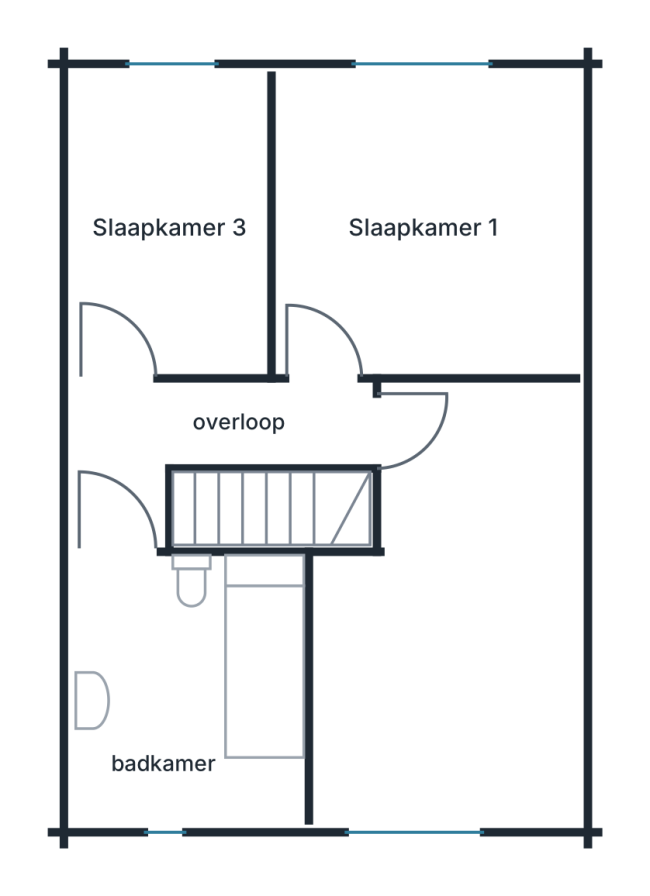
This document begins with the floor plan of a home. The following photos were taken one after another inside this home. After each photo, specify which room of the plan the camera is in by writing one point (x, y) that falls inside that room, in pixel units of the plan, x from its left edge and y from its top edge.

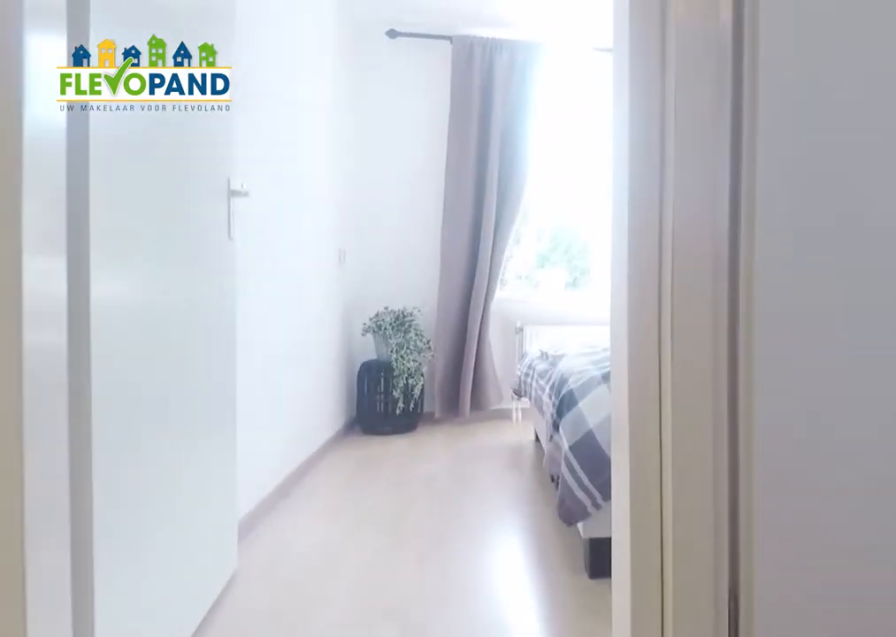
(198, 446)
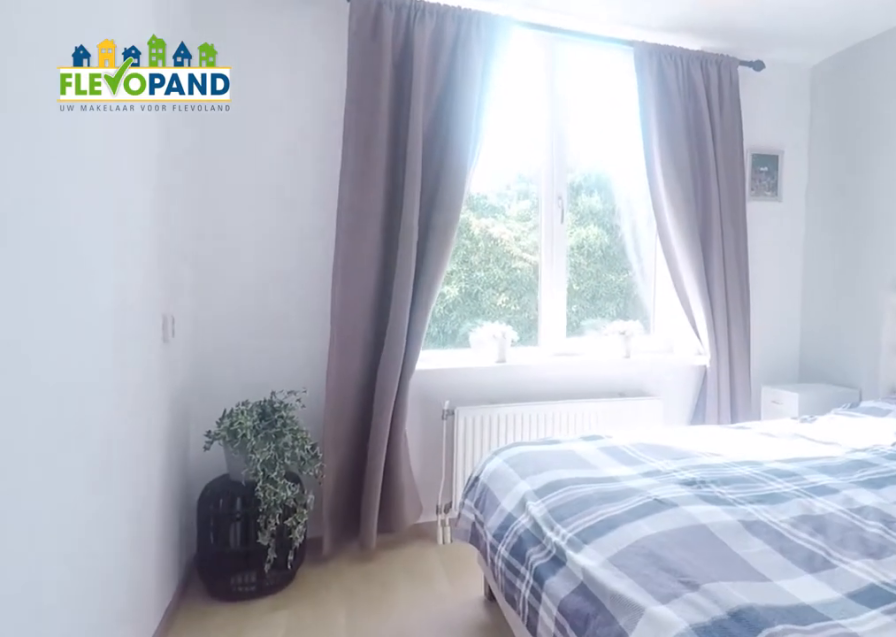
(426, 223)
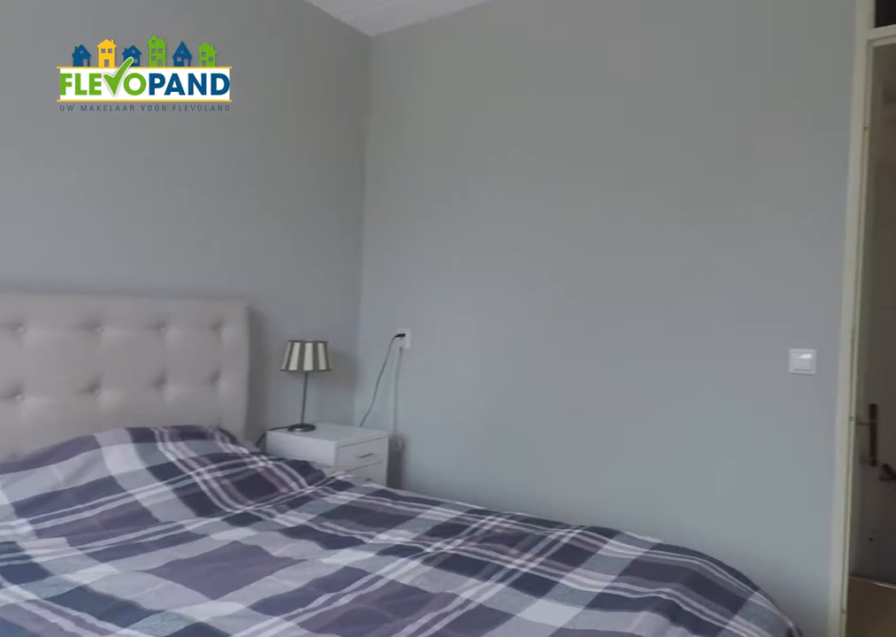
(426, 223)
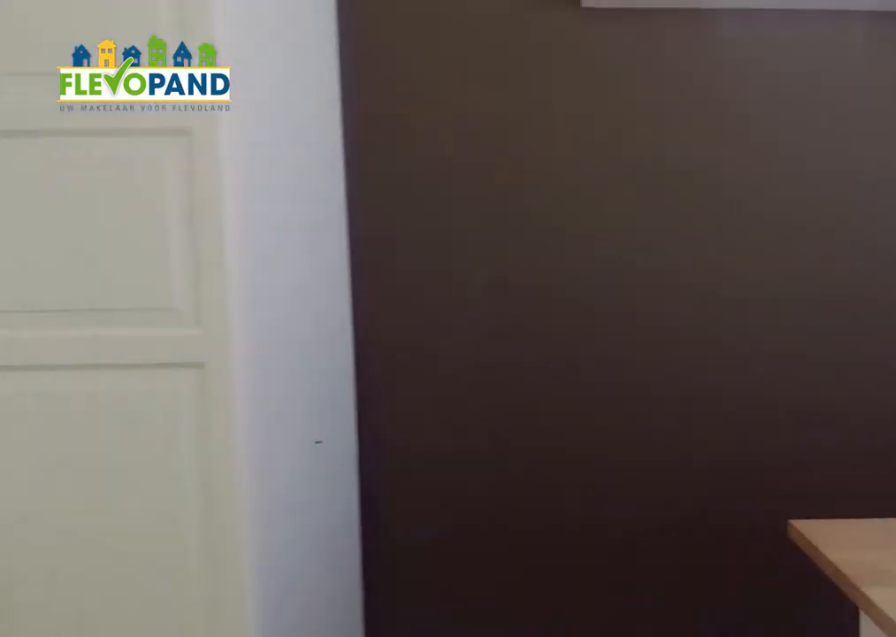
(454, 620)
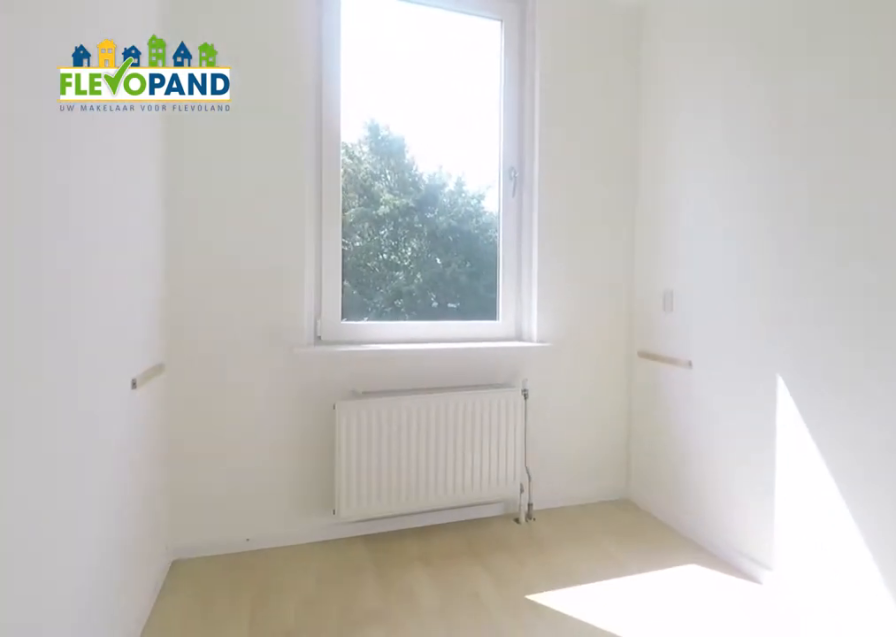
(169, 223)
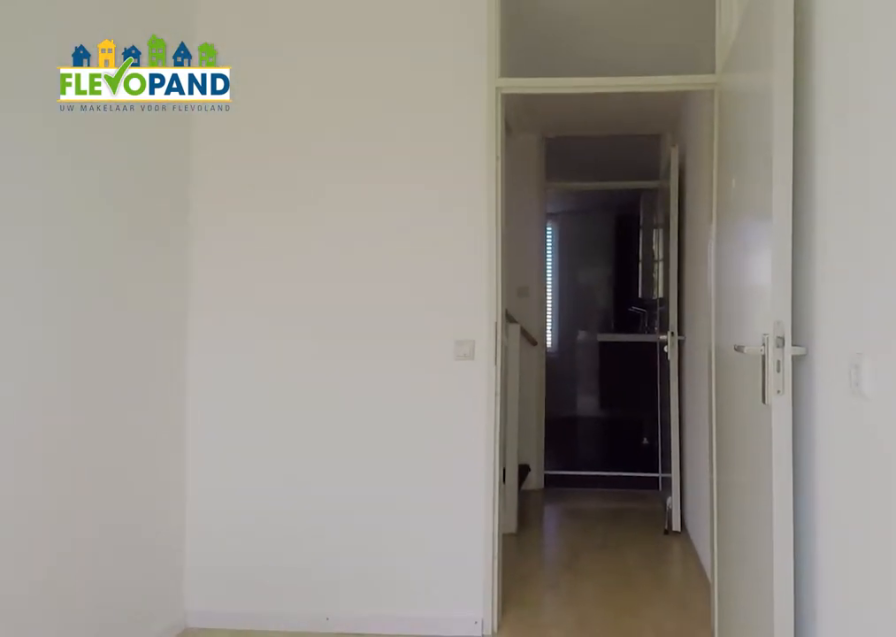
(169, 223)
